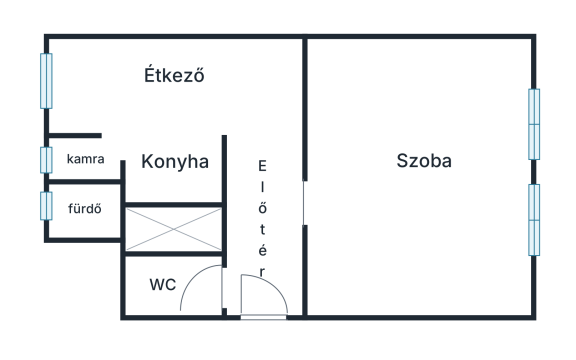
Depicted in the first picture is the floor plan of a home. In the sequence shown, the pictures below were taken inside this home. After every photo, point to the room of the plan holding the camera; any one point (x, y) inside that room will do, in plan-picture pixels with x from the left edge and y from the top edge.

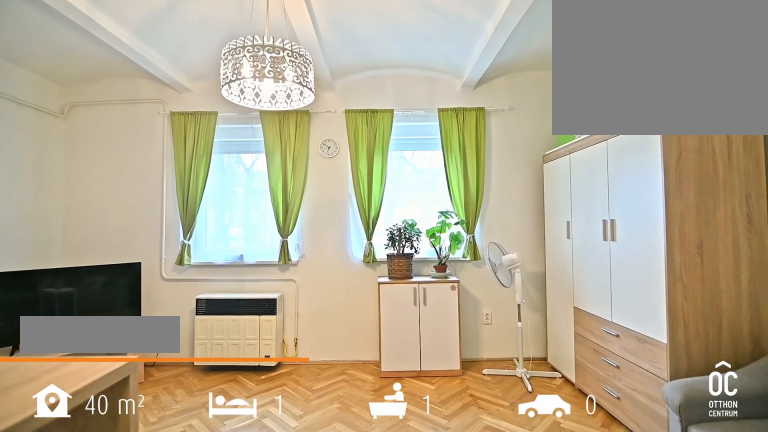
(421, 179)
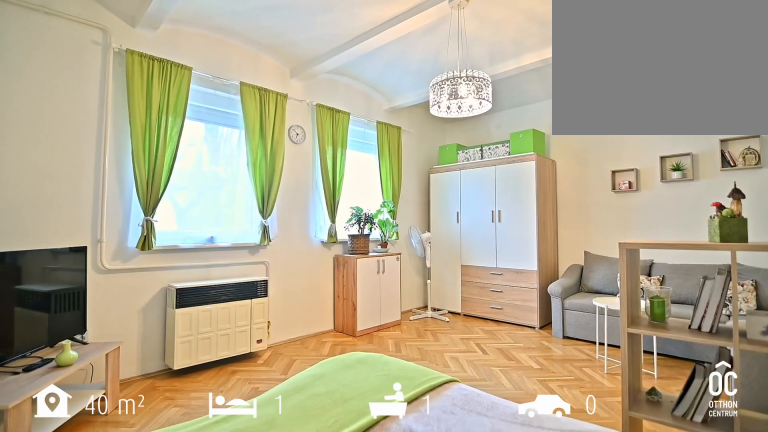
(421, 179)
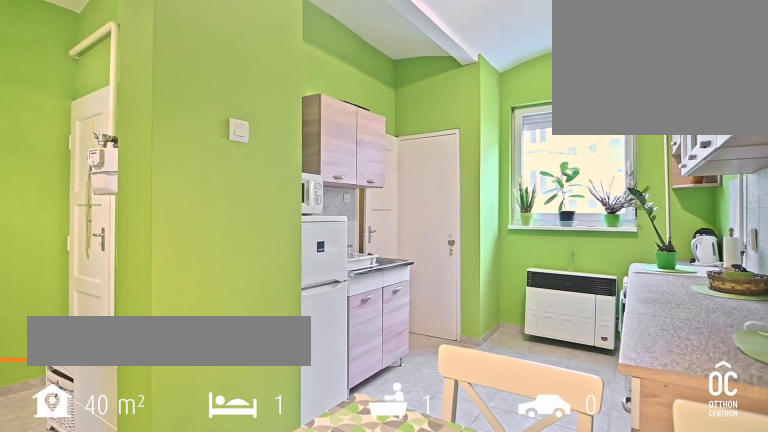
(175, 75)
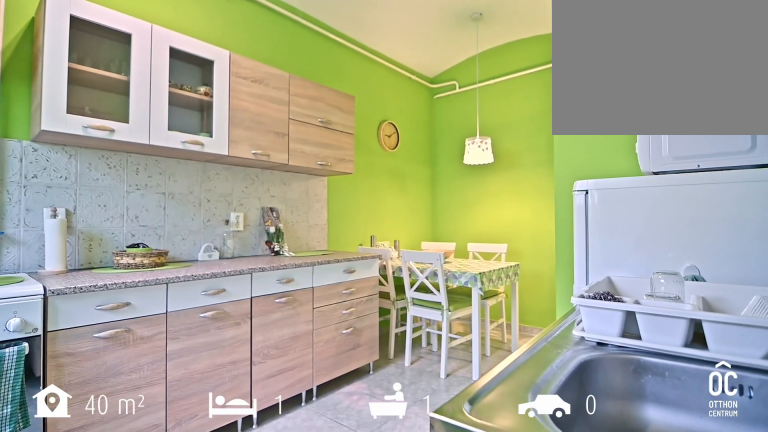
(174, 159)
